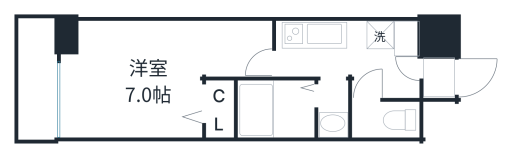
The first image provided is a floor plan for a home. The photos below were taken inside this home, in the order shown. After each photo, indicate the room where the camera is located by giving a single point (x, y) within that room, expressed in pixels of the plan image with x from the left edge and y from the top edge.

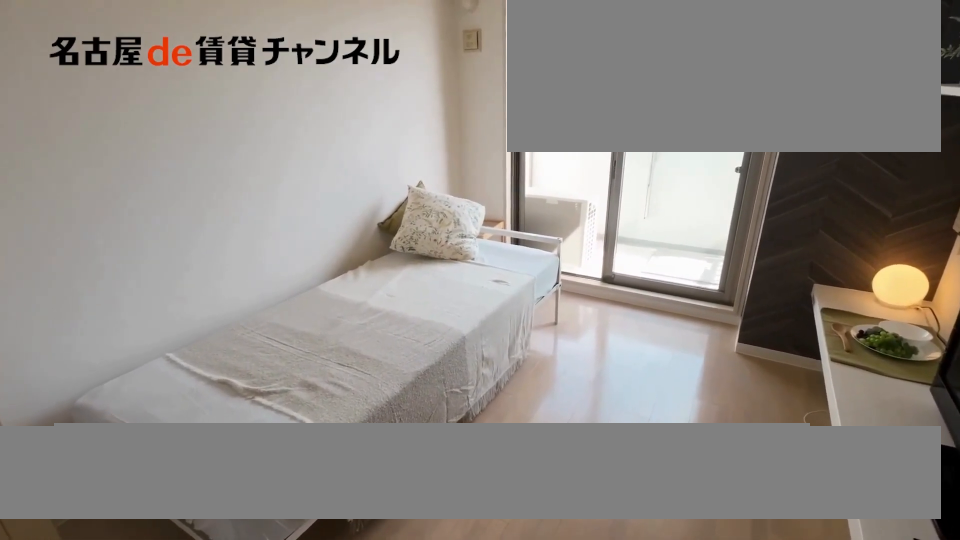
(151, 73)
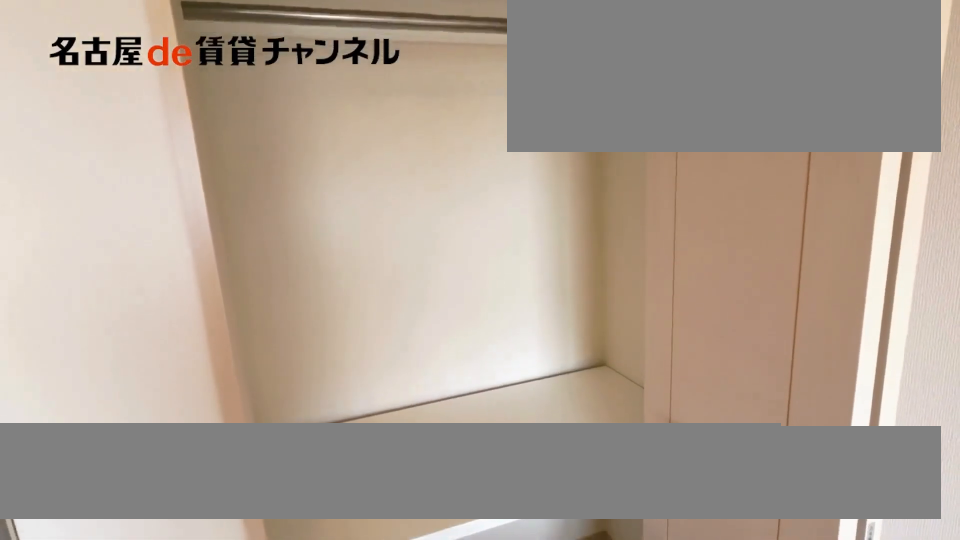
(218, 109)
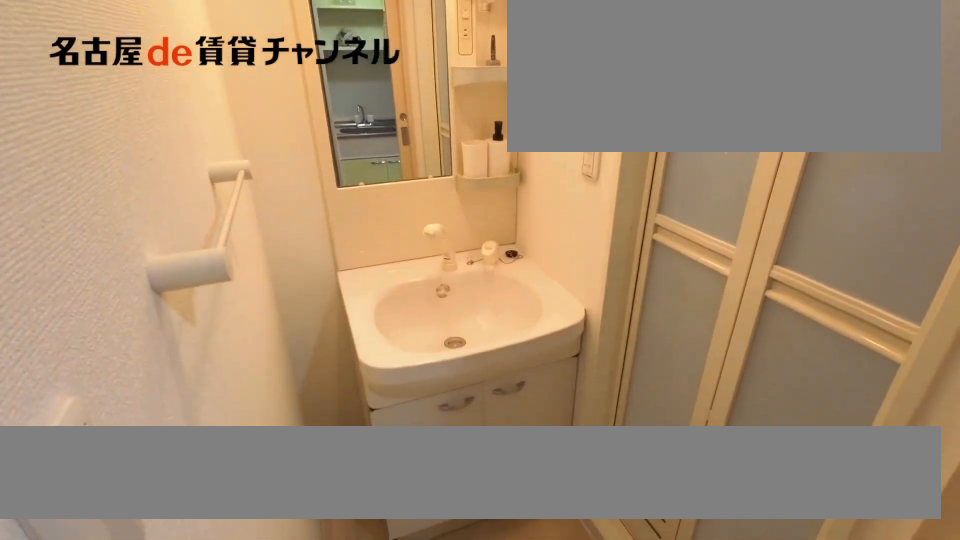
(338, 109)
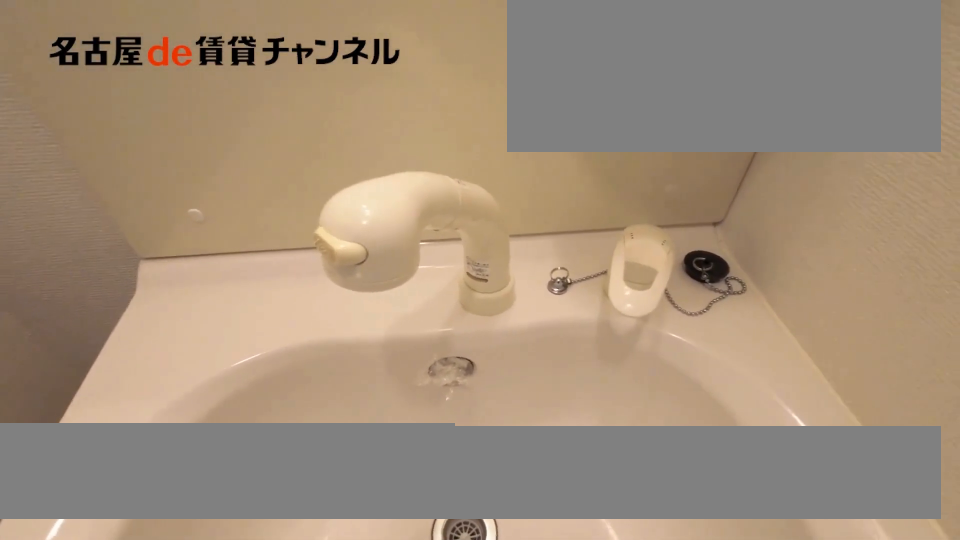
(338, 109)
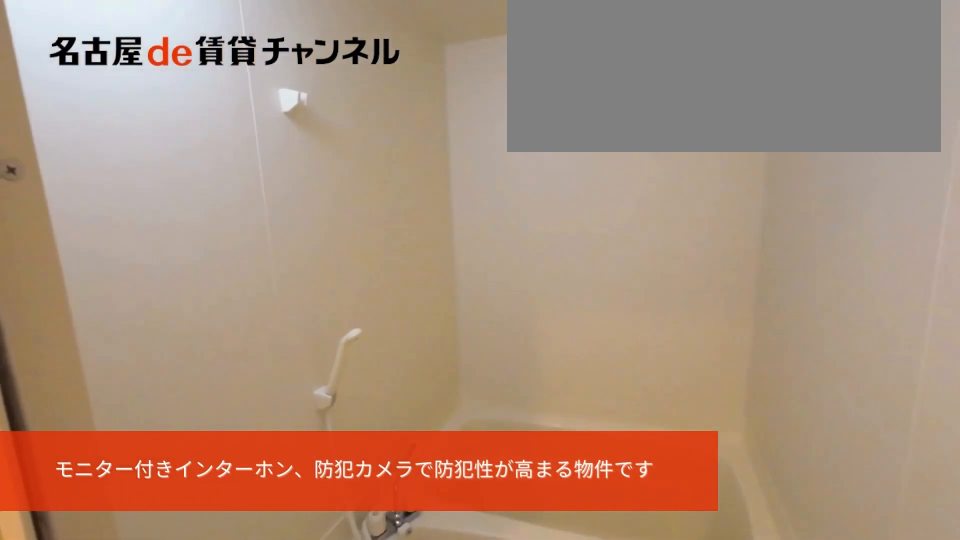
(274, 108)
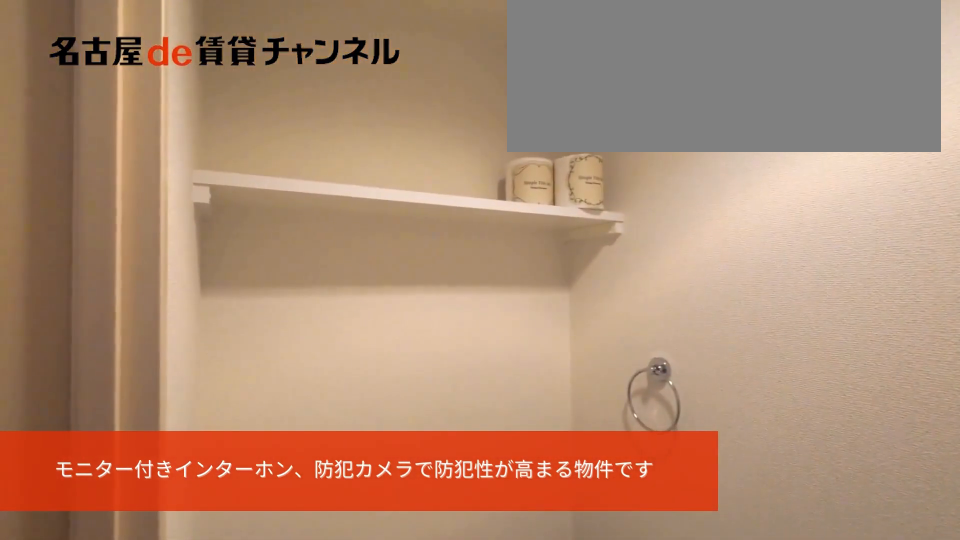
(385, 120)
